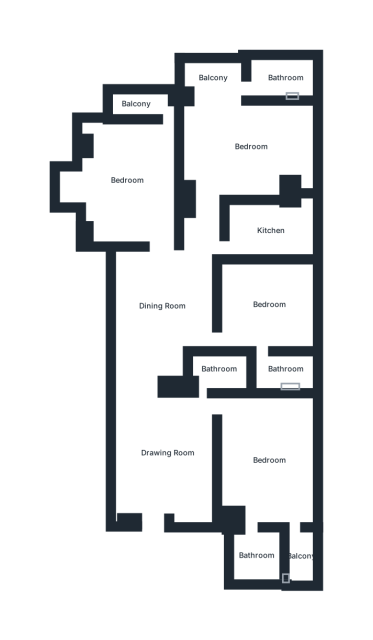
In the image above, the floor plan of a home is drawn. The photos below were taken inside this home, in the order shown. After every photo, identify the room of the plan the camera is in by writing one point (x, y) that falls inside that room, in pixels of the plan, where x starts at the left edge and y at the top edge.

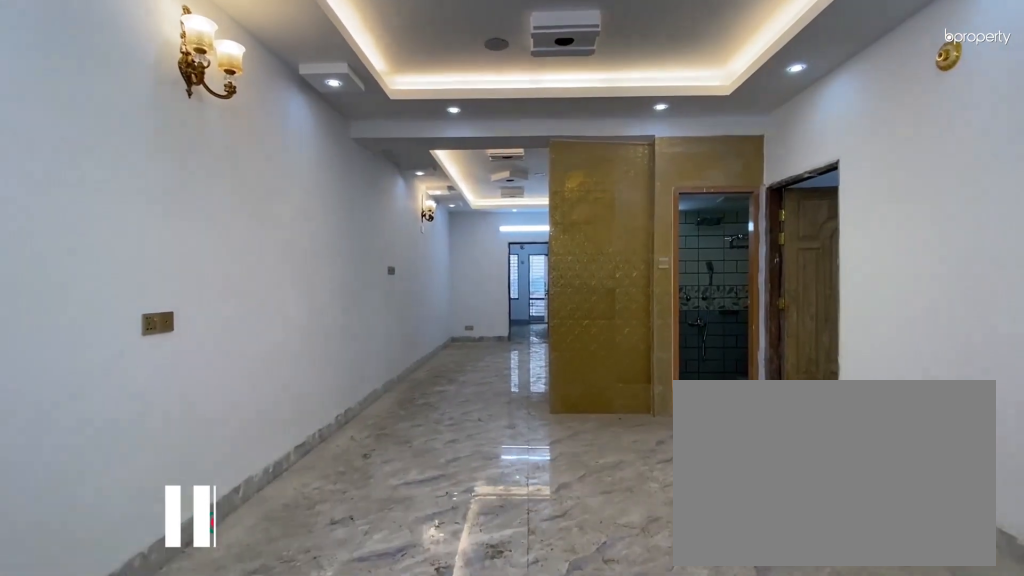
(165, 453)
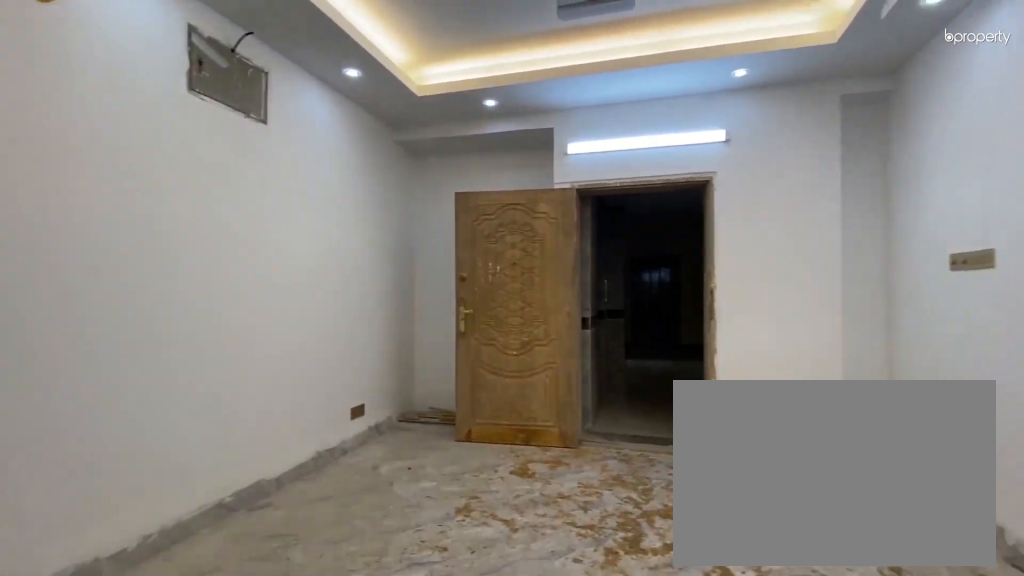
(165, 453)
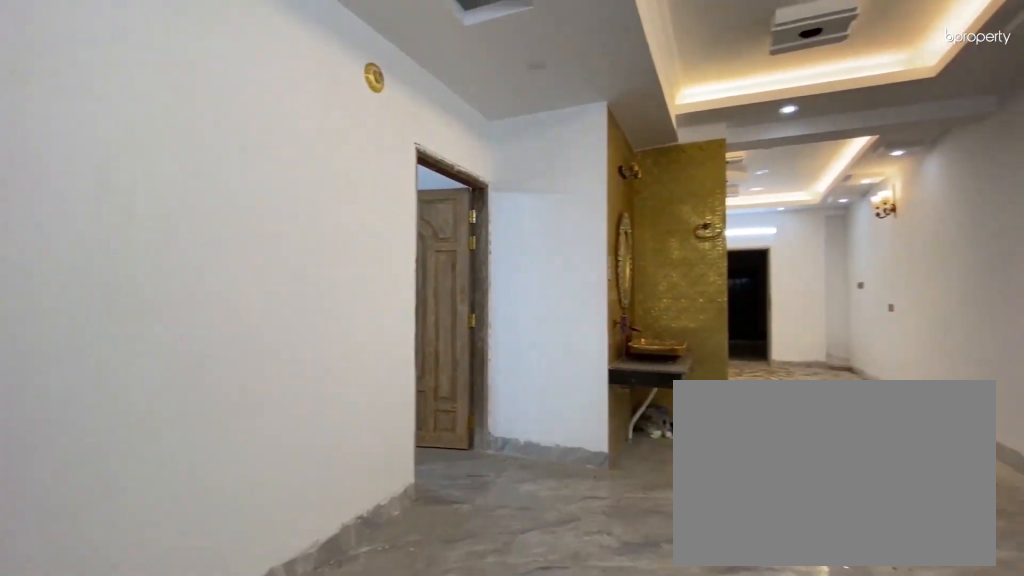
(161, 305)
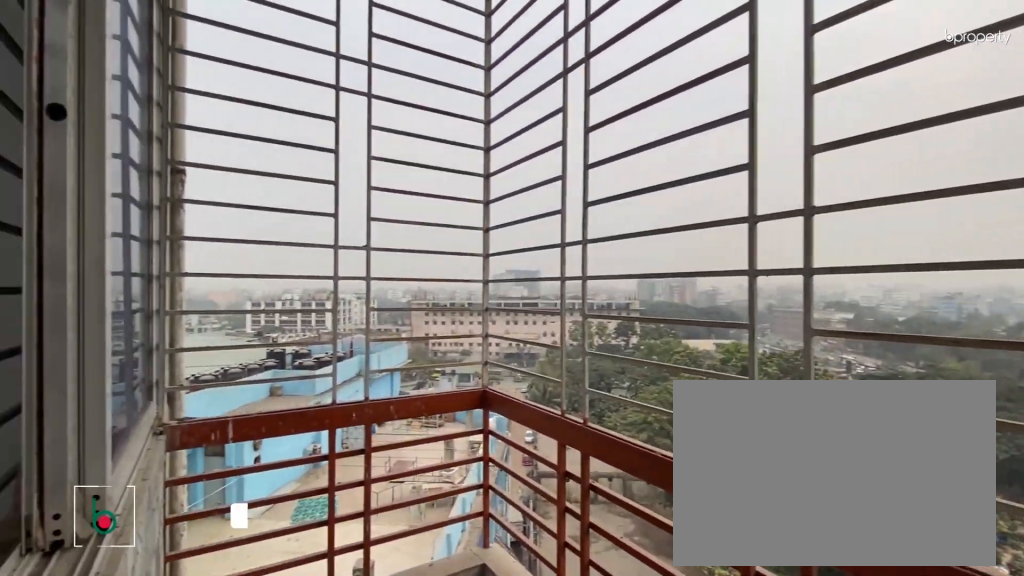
(137, 104)
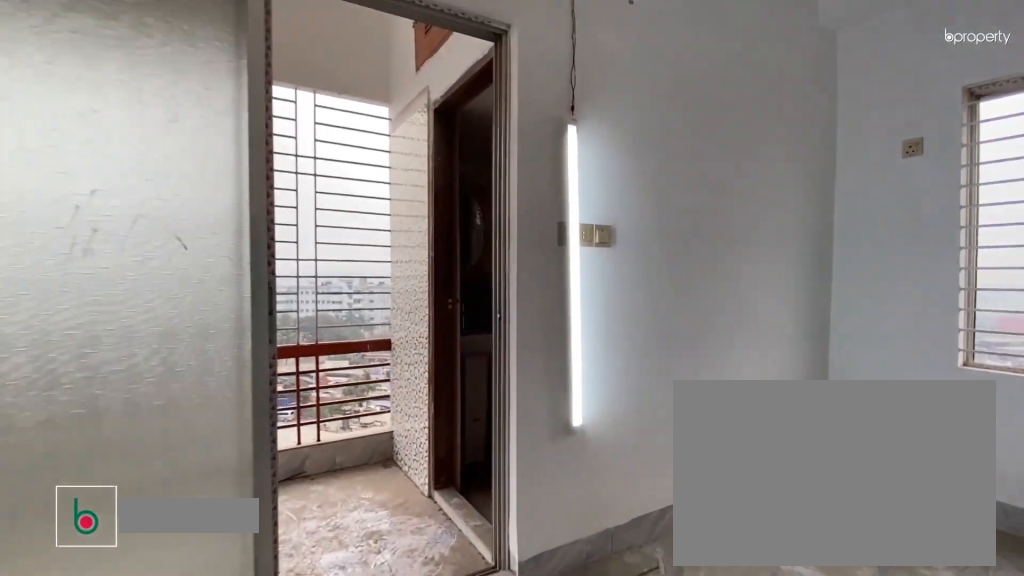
(251, 148)
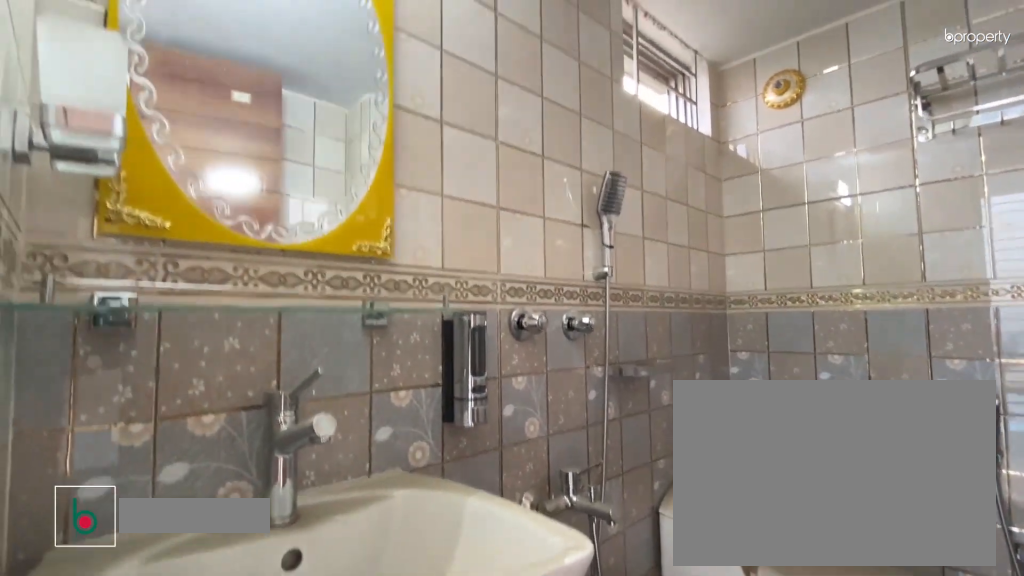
(283, 76)
